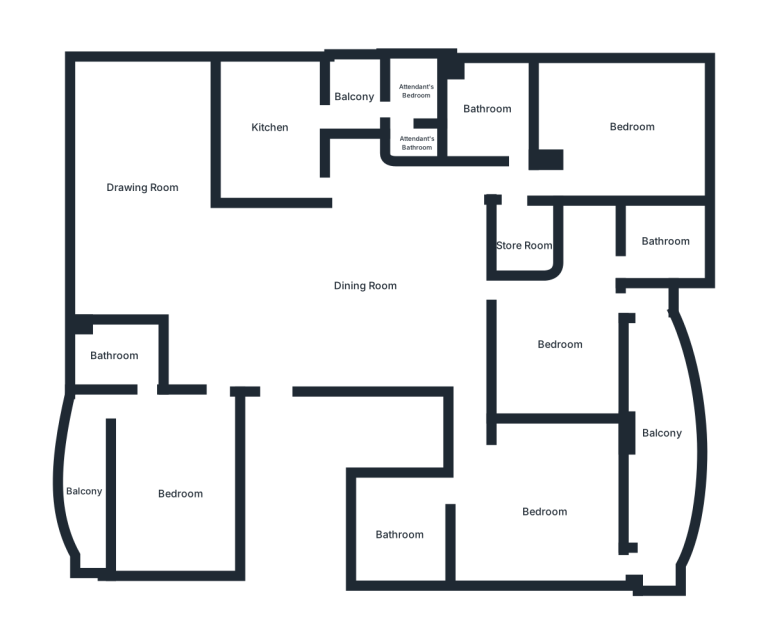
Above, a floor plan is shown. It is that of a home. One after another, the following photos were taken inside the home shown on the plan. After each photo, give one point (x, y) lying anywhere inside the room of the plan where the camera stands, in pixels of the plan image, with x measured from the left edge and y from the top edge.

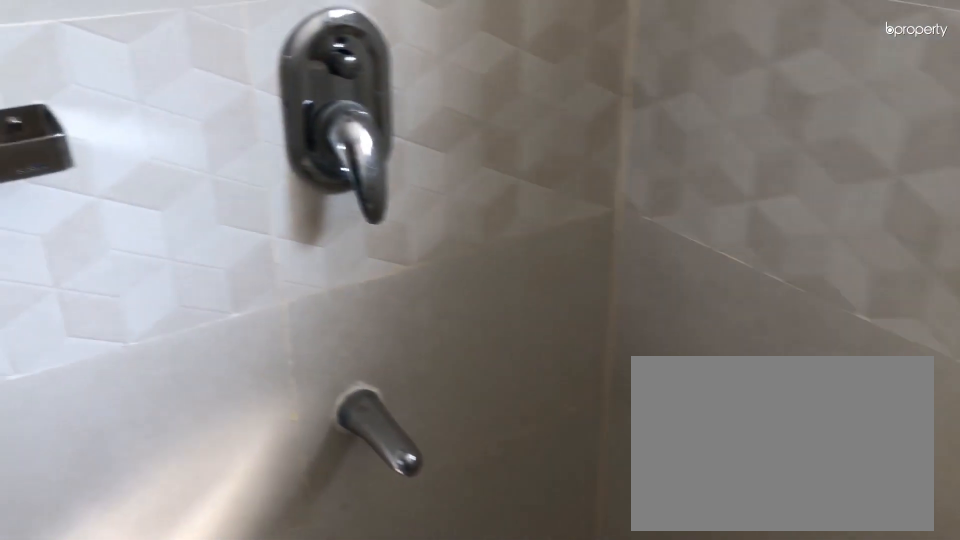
(659, 241)
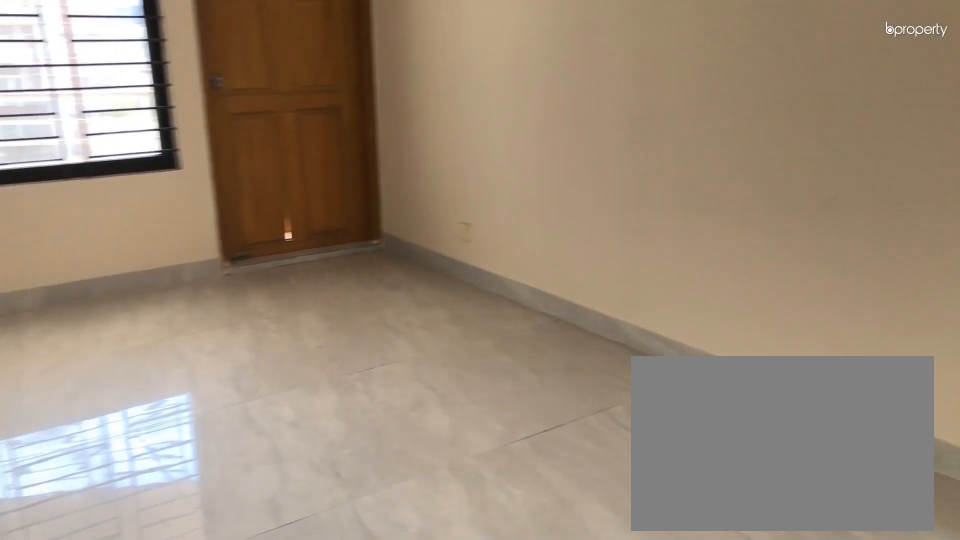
(538, 505)
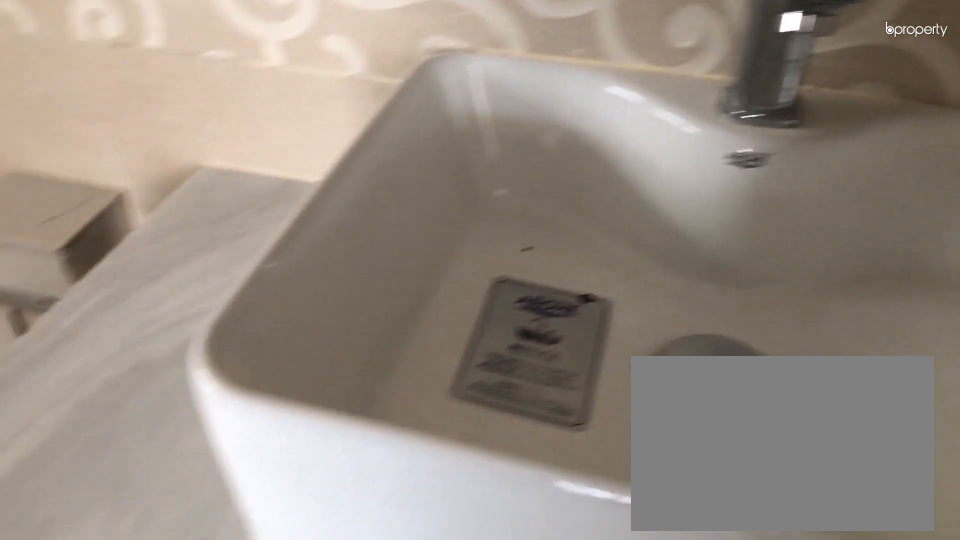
(397, 530)
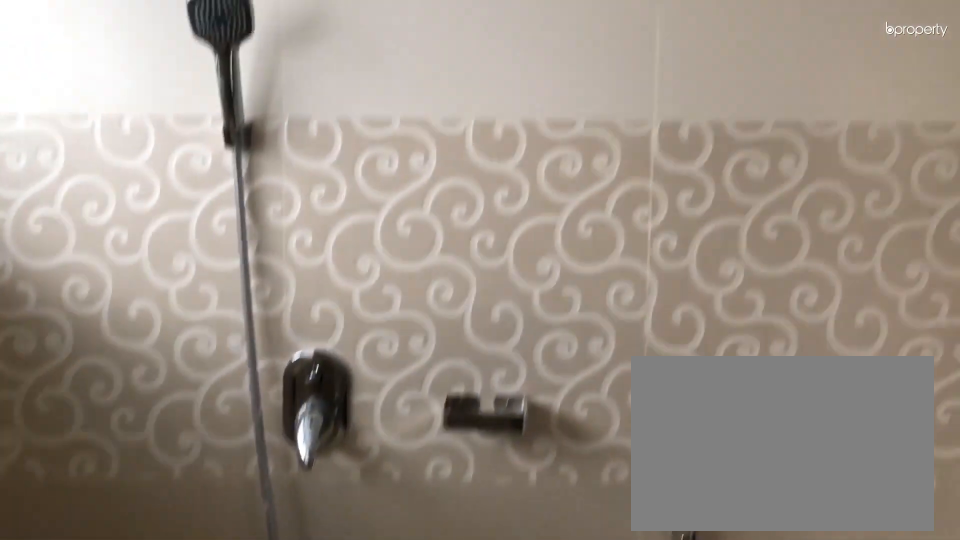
(397, 530)
